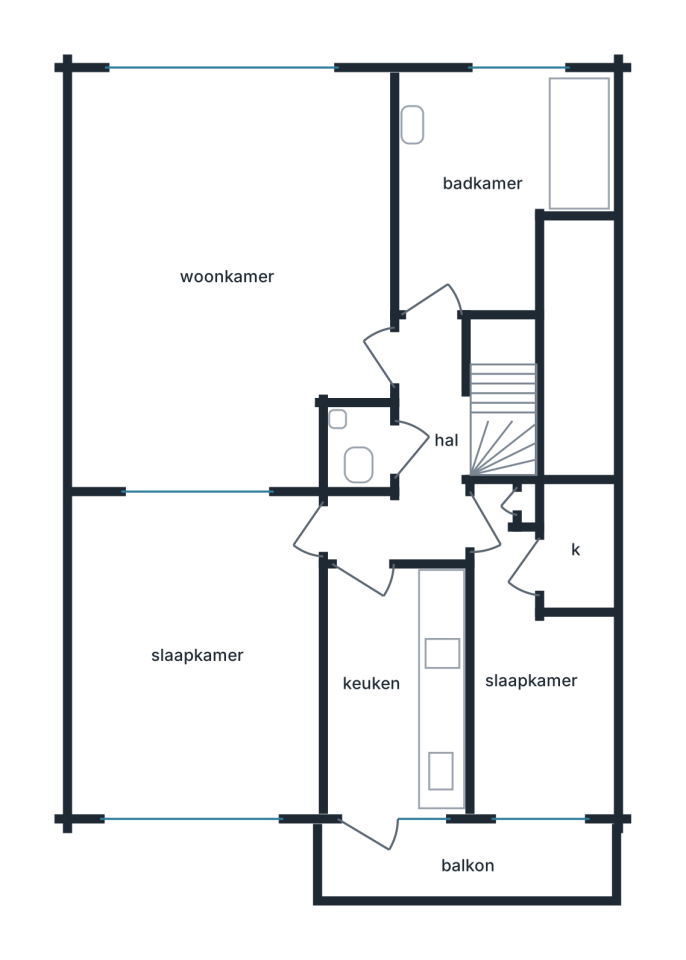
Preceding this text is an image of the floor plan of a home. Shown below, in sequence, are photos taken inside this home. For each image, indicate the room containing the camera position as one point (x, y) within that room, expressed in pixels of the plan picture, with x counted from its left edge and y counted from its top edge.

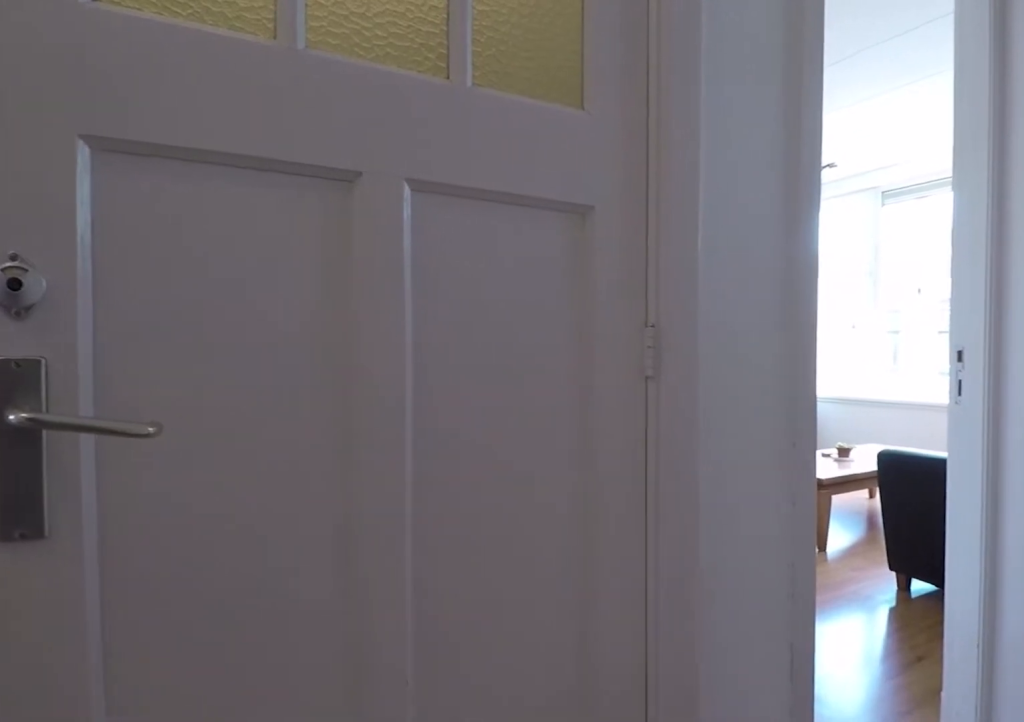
(418, 456)
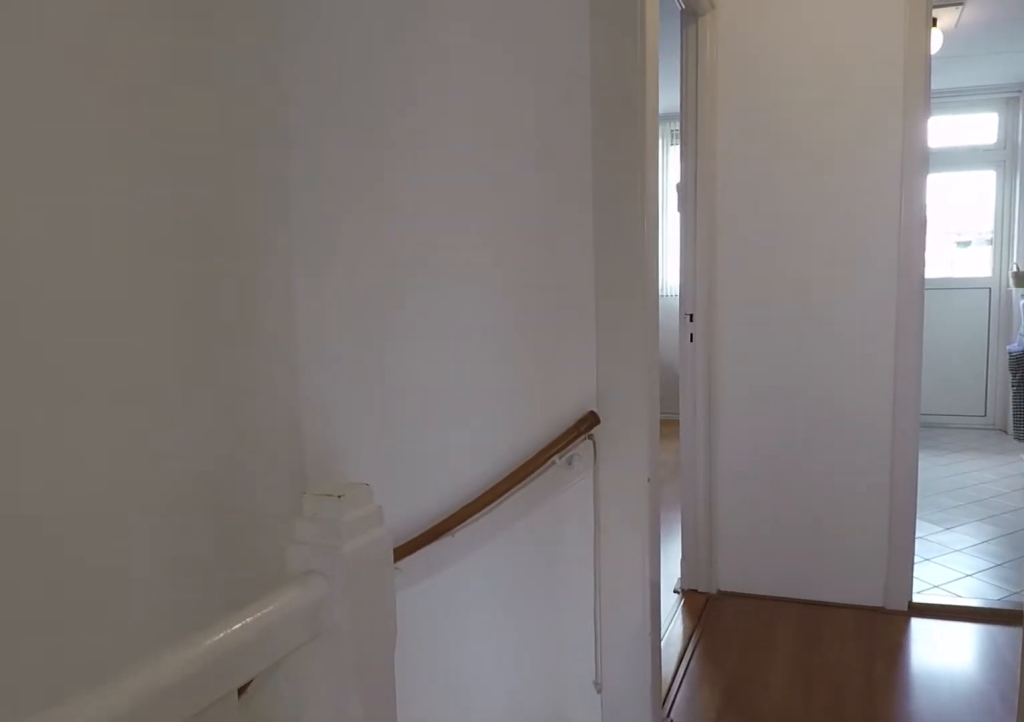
(417, 456)
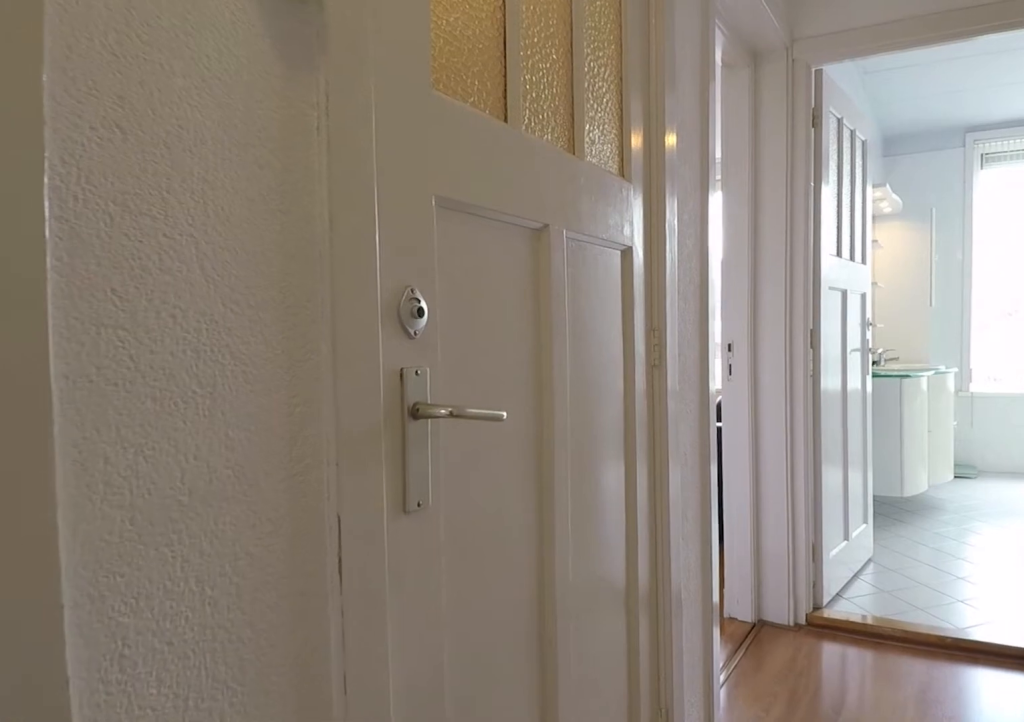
(417, 458)
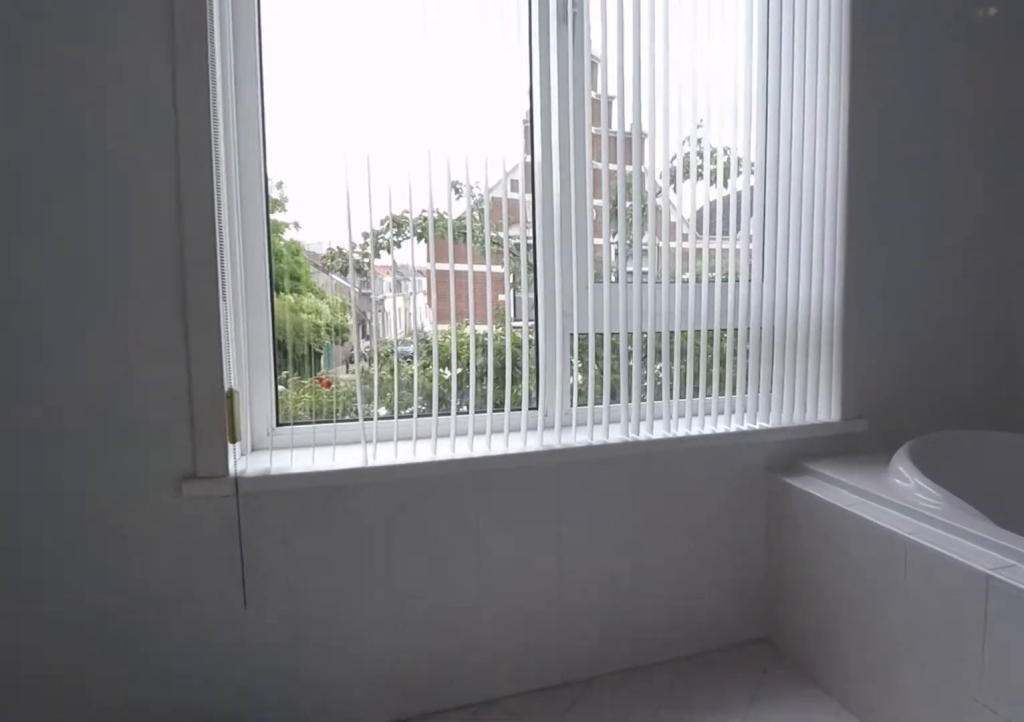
(490, 182)
